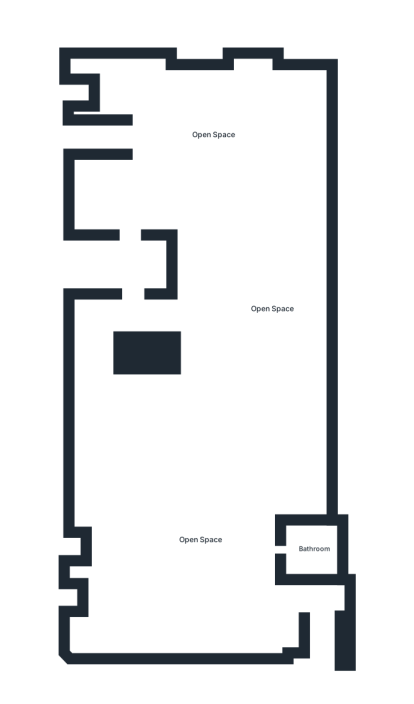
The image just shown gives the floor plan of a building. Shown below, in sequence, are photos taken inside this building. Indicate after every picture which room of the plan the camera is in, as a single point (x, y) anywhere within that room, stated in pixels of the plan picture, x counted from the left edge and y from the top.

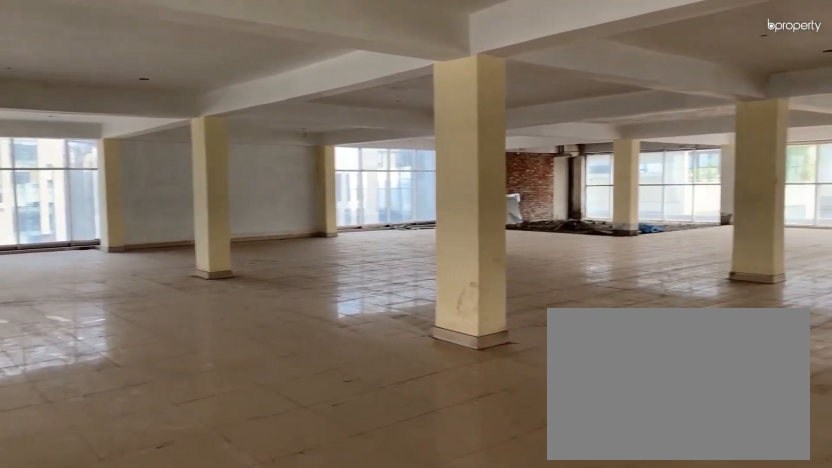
(214, 134)
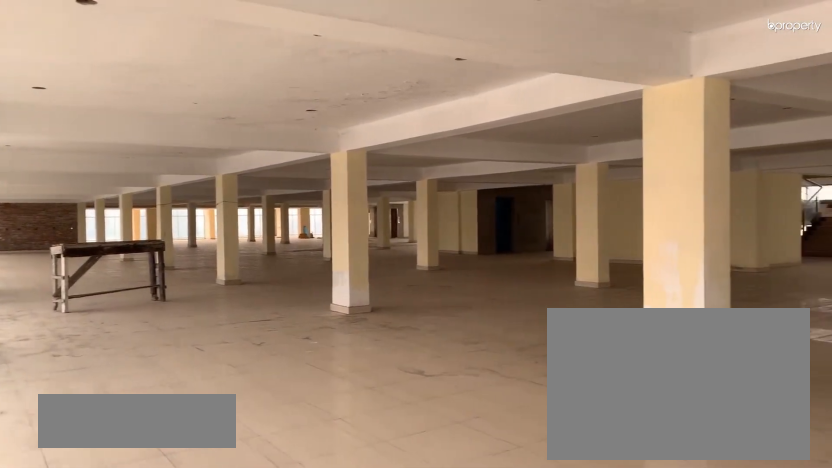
(214, 134)
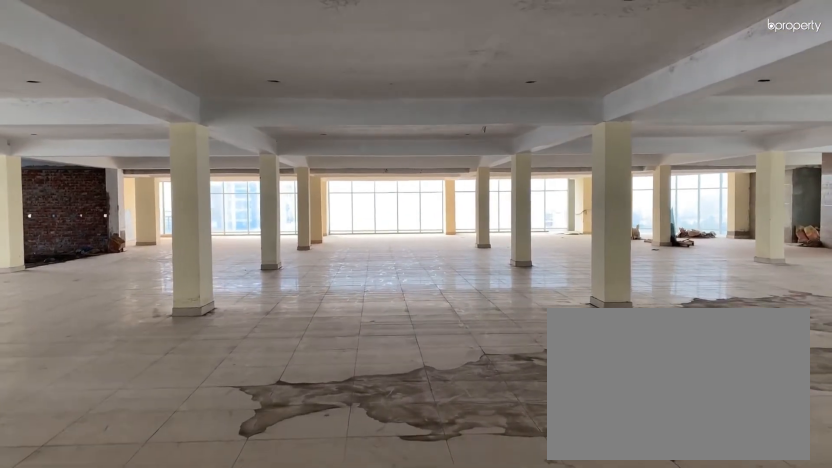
(271, 309)
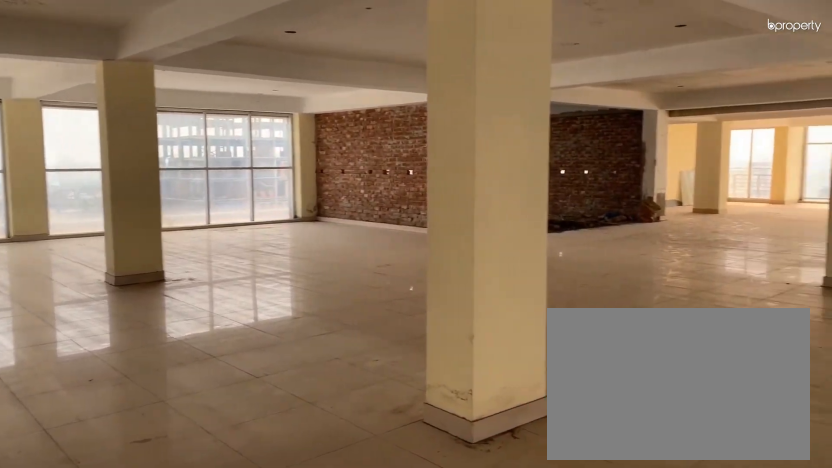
(271, 309)
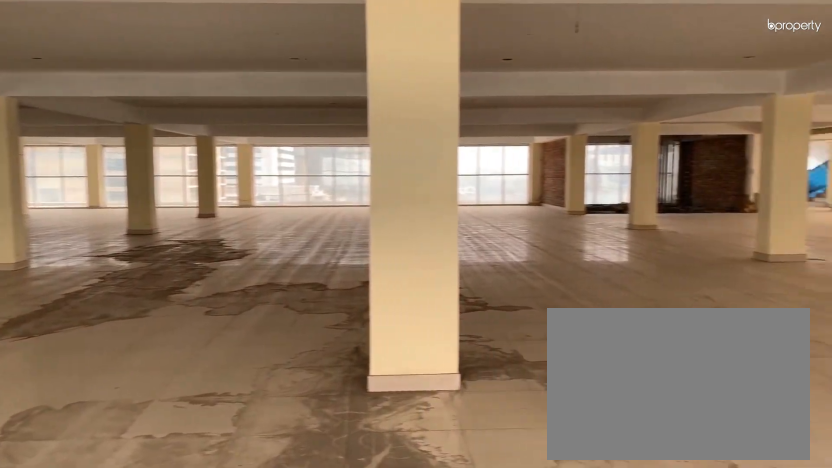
(199, 540)
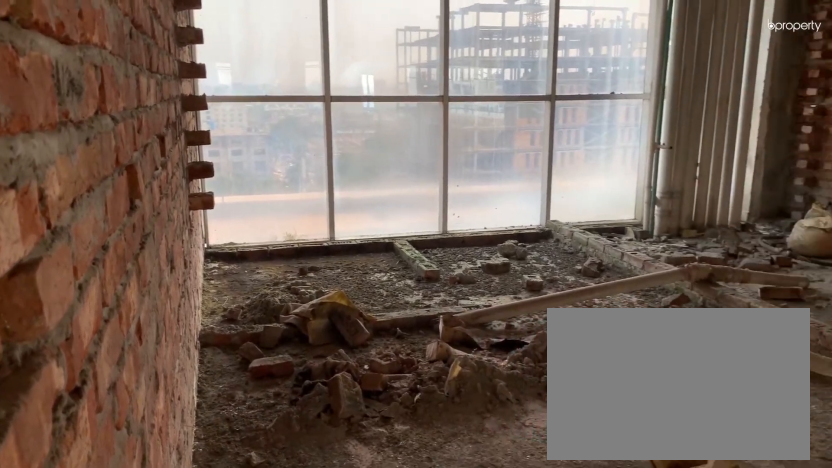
(314, 548)
